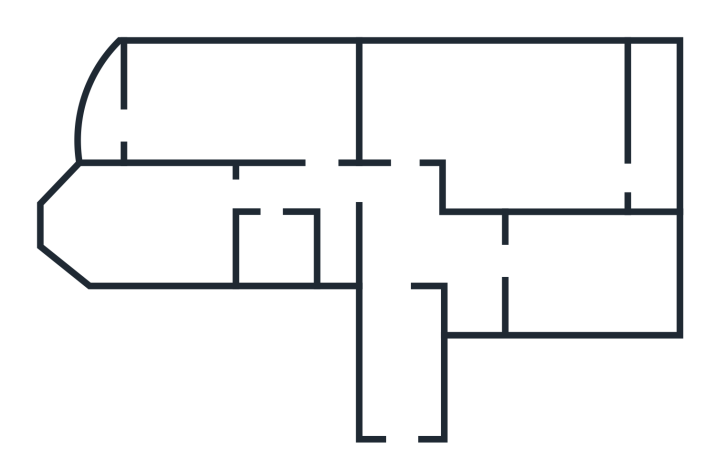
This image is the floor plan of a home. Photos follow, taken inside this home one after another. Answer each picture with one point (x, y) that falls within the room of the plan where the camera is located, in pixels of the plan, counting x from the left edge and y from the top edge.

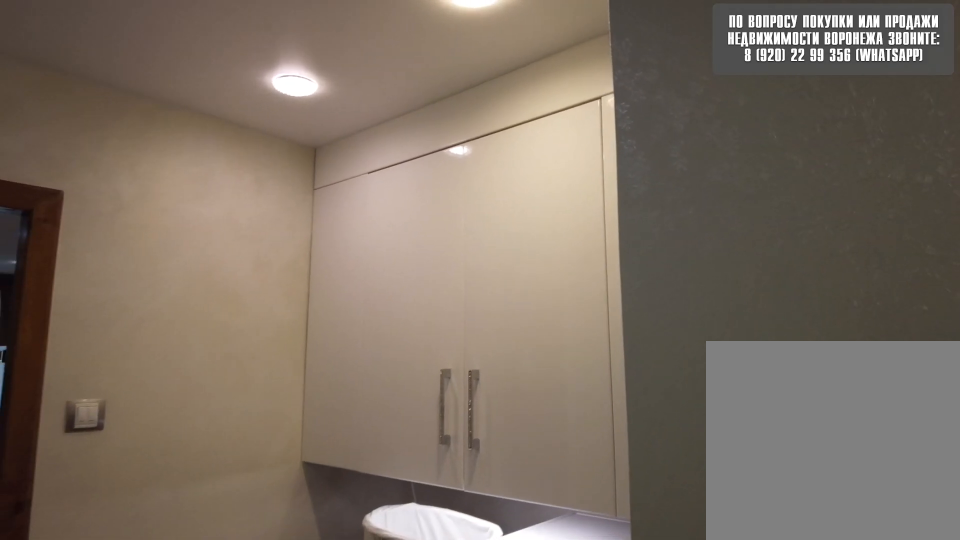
(481, 263)
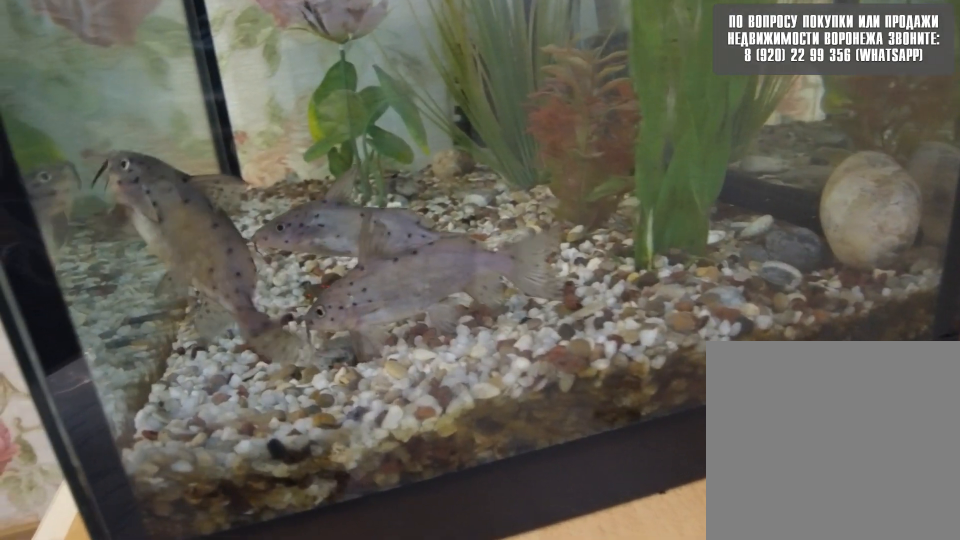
(563, 274)
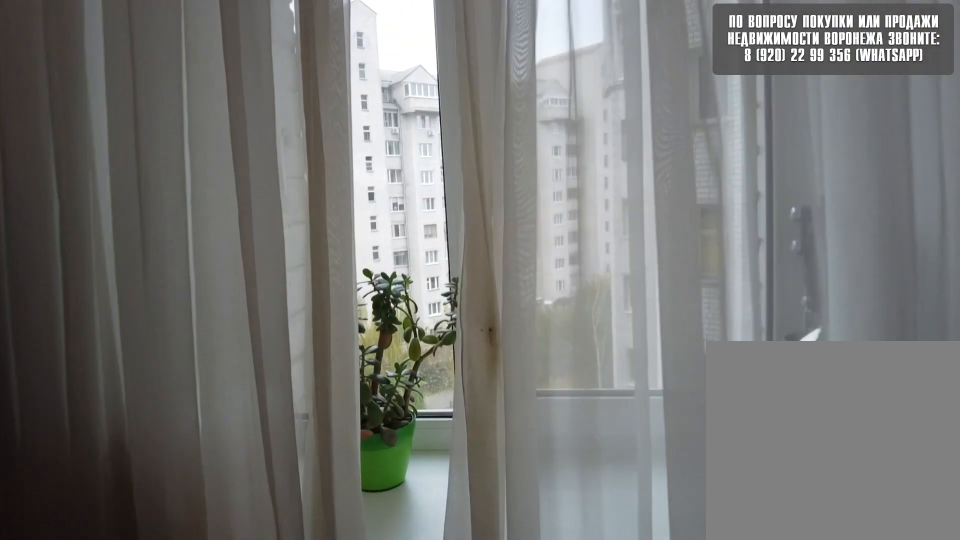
(563, 274)
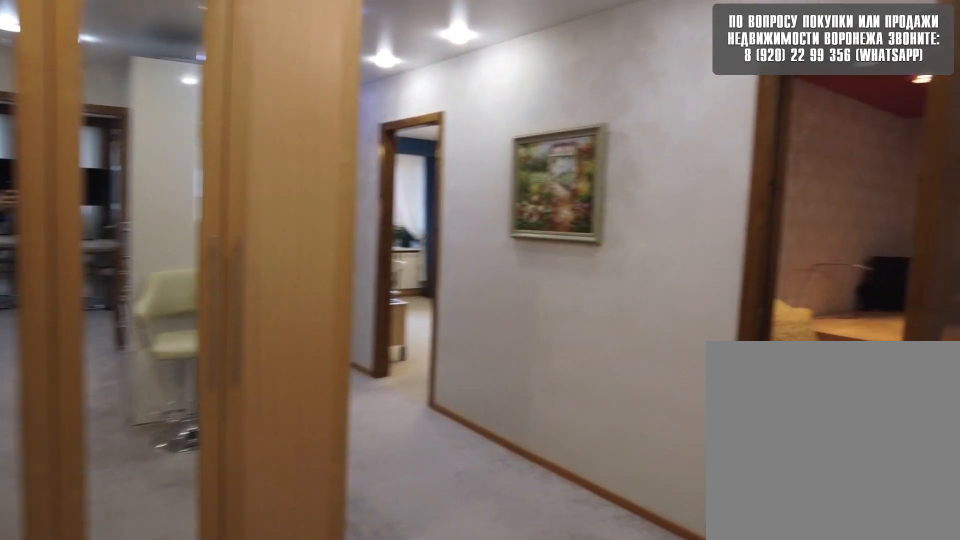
(414, 251)
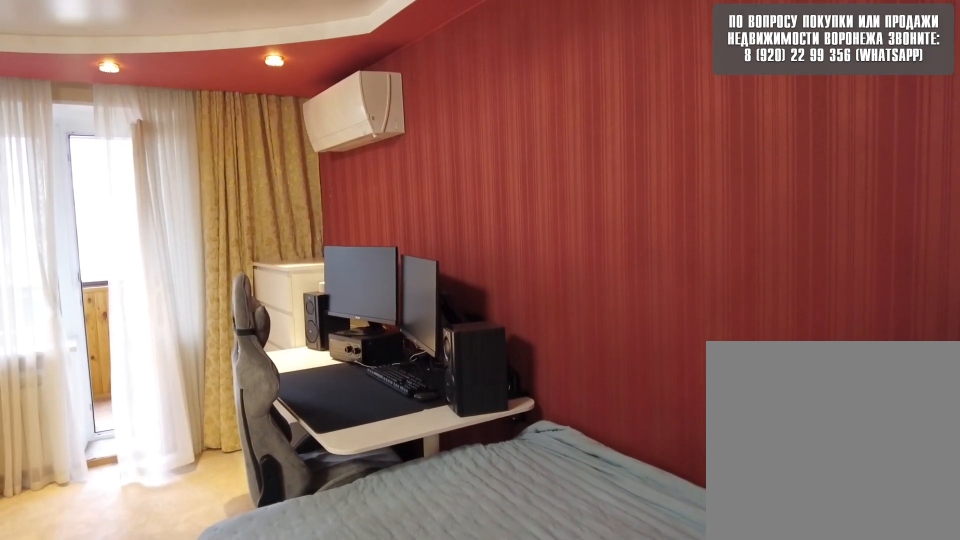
(458, 114)
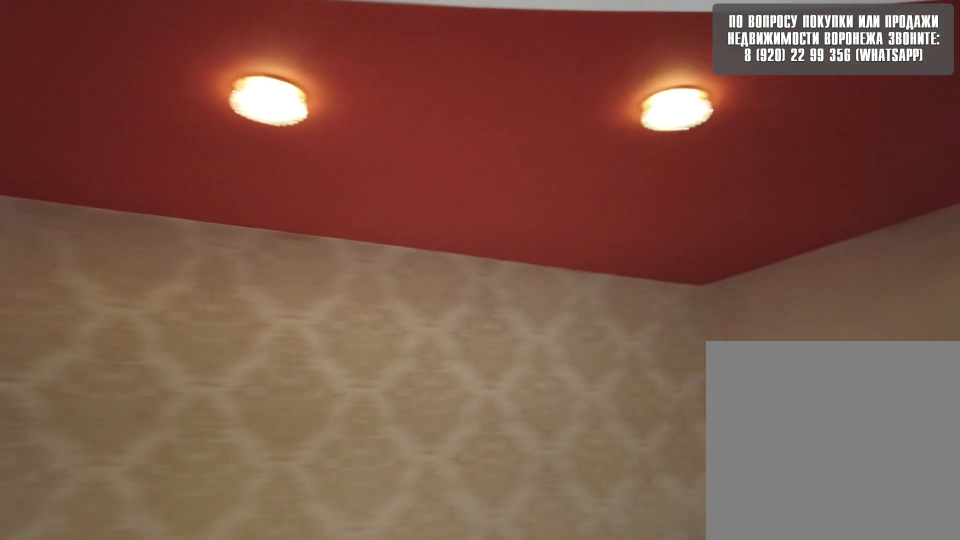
(458, 114)
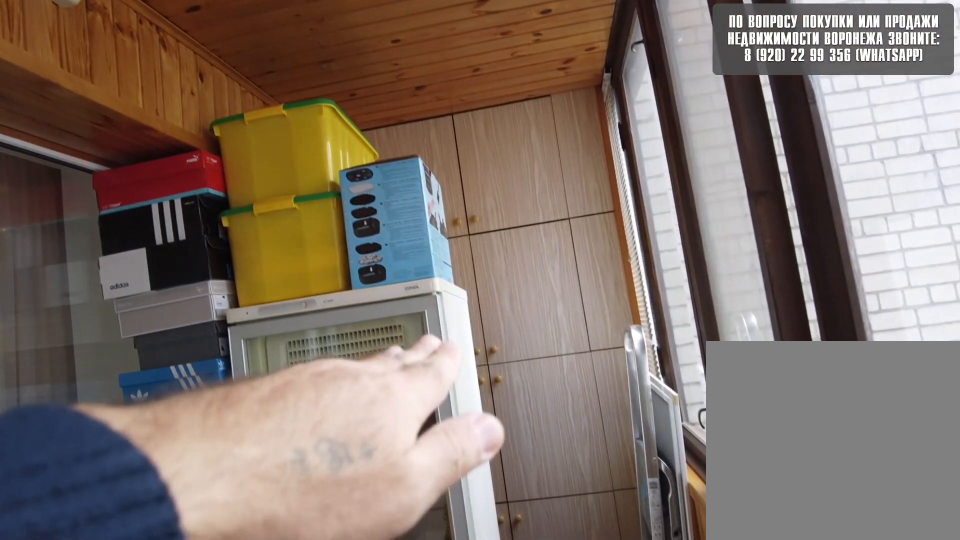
(668, 171)
